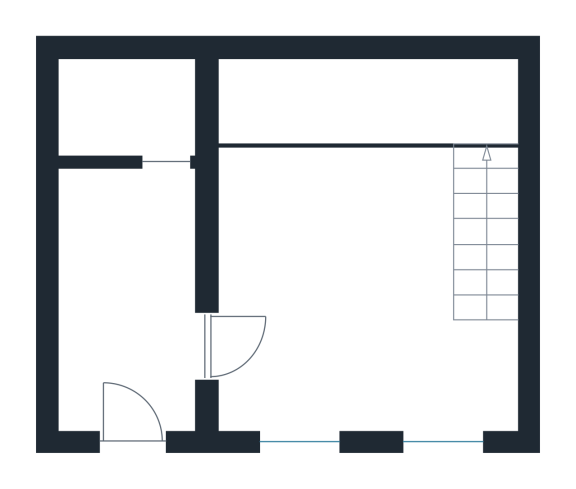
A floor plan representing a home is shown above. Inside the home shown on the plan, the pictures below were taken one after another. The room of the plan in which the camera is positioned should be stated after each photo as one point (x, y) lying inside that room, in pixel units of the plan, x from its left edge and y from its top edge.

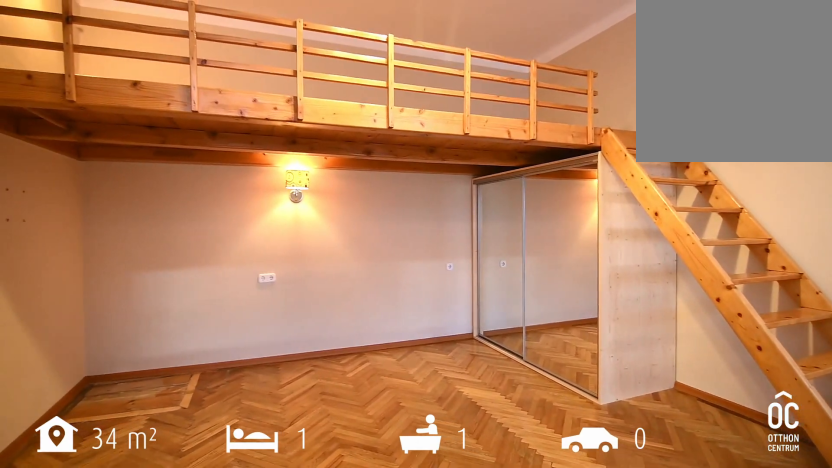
(366, 258)
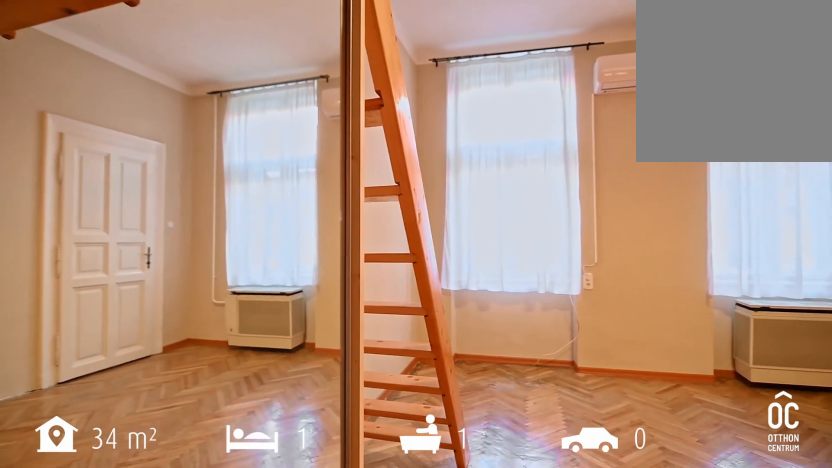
(366, 259)
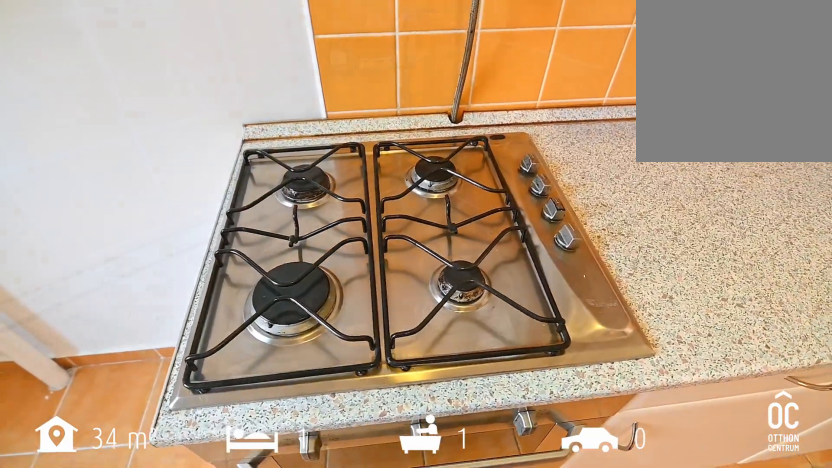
(123, 292)
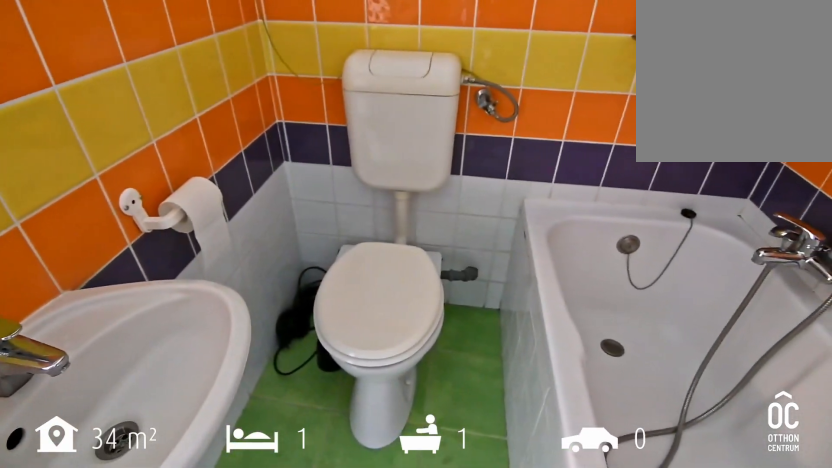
(123, 106)
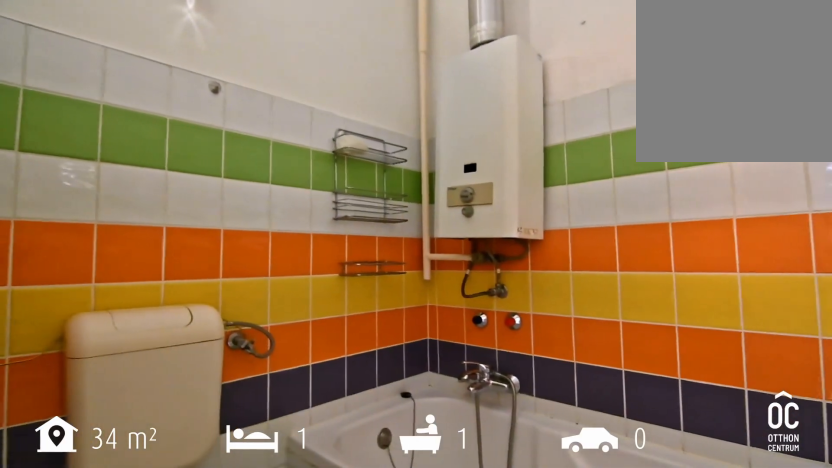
(123, 106)
